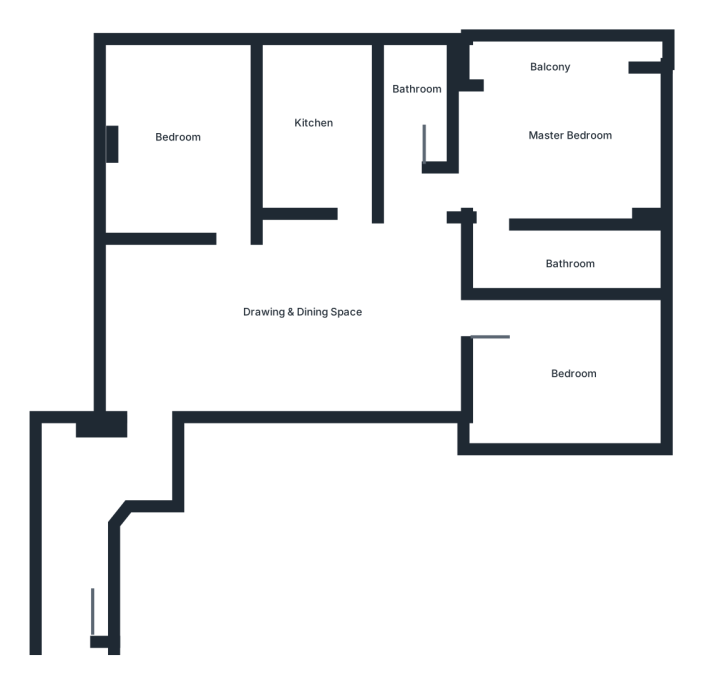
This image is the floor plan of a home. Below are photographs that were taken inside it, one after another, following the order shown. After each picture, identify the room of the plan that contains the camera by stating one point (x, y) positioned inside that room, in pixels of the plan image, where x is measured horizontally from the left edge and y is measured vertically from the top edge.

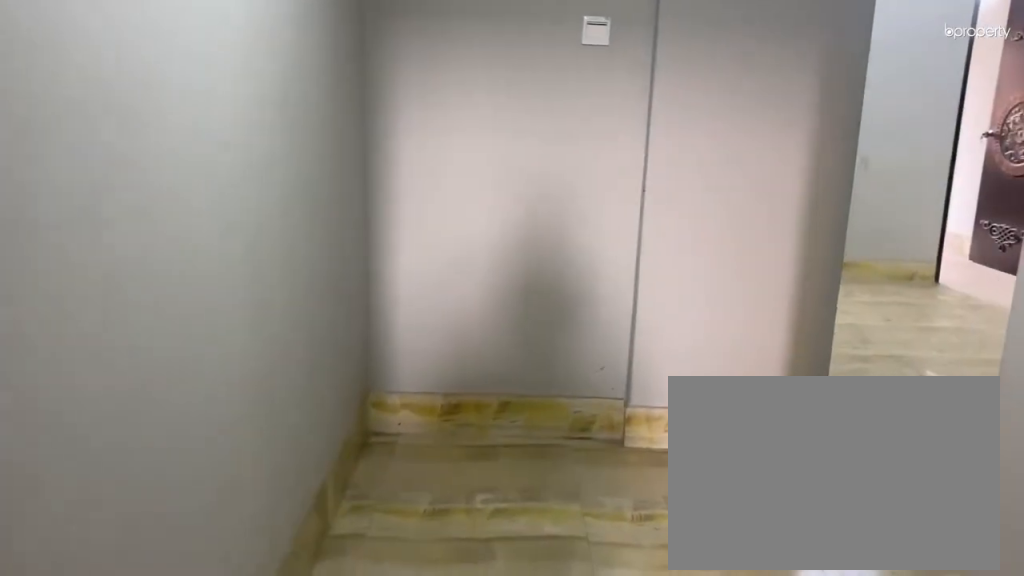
(71, 571)
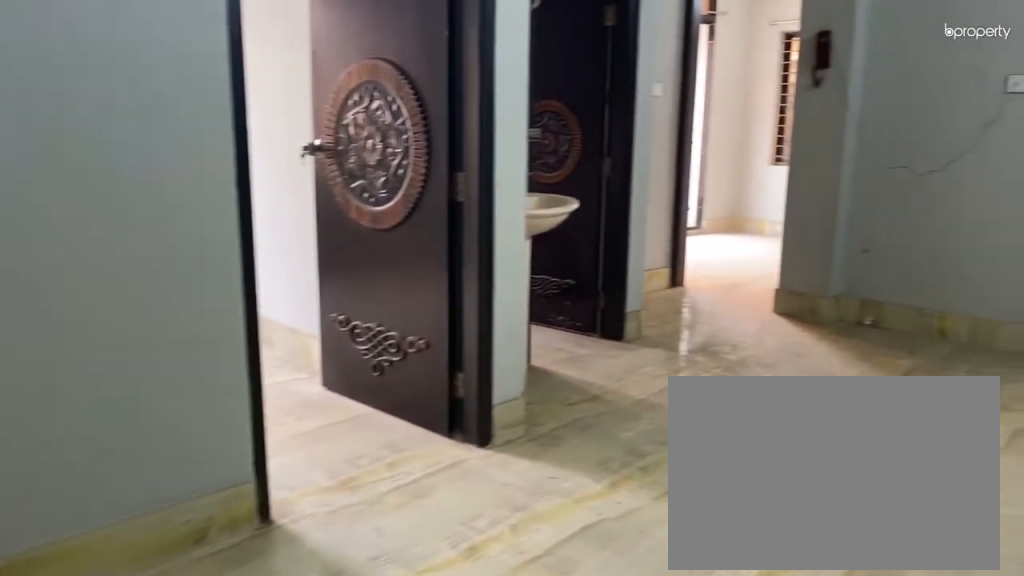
(179, 379)
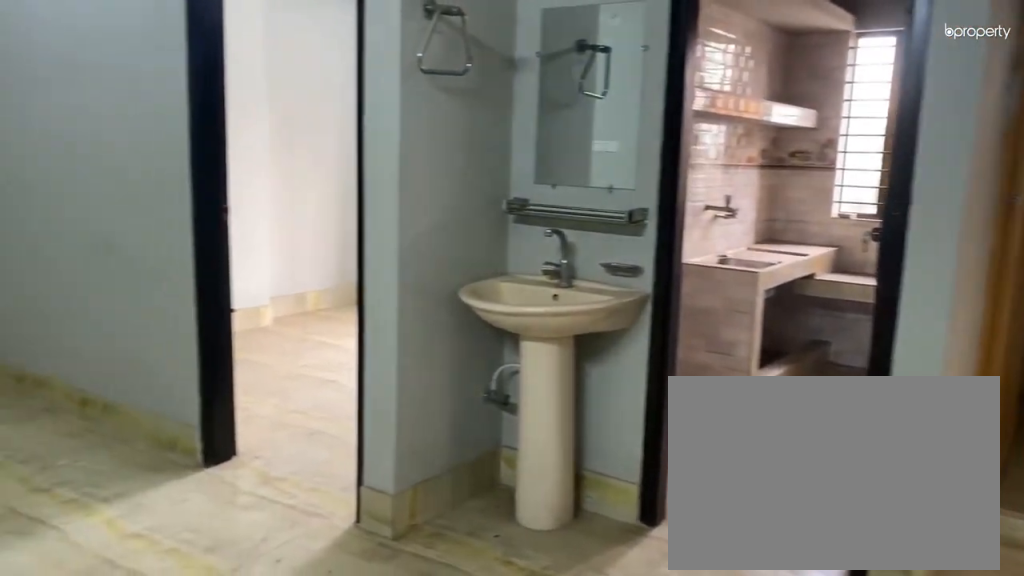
(298, 288)
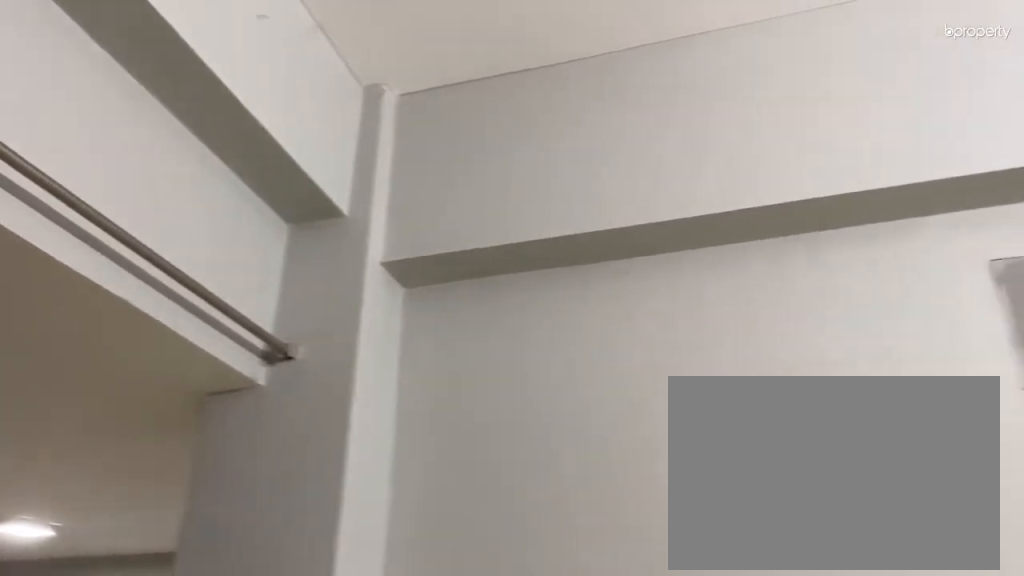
(298, 288)
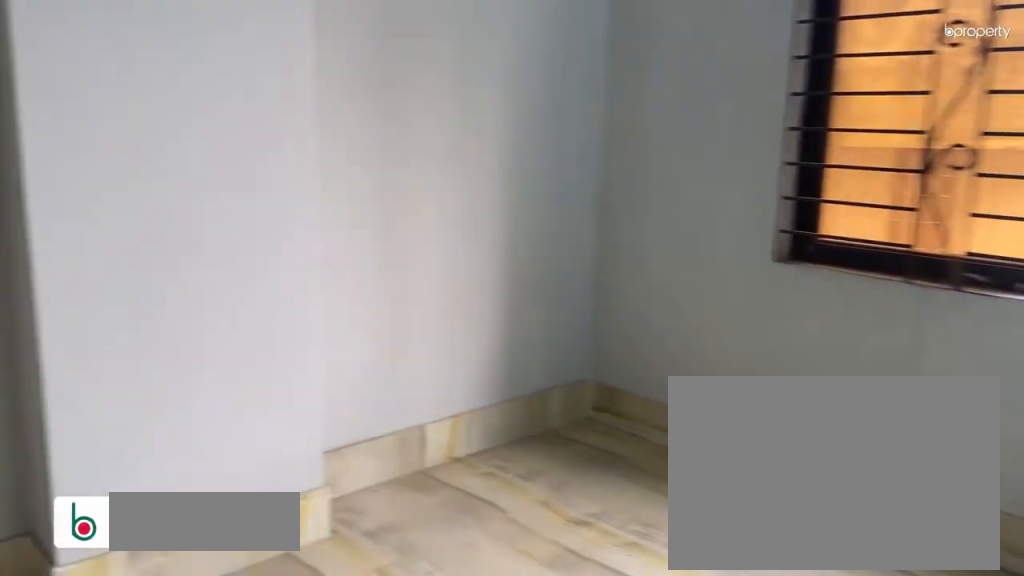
(169, 161)
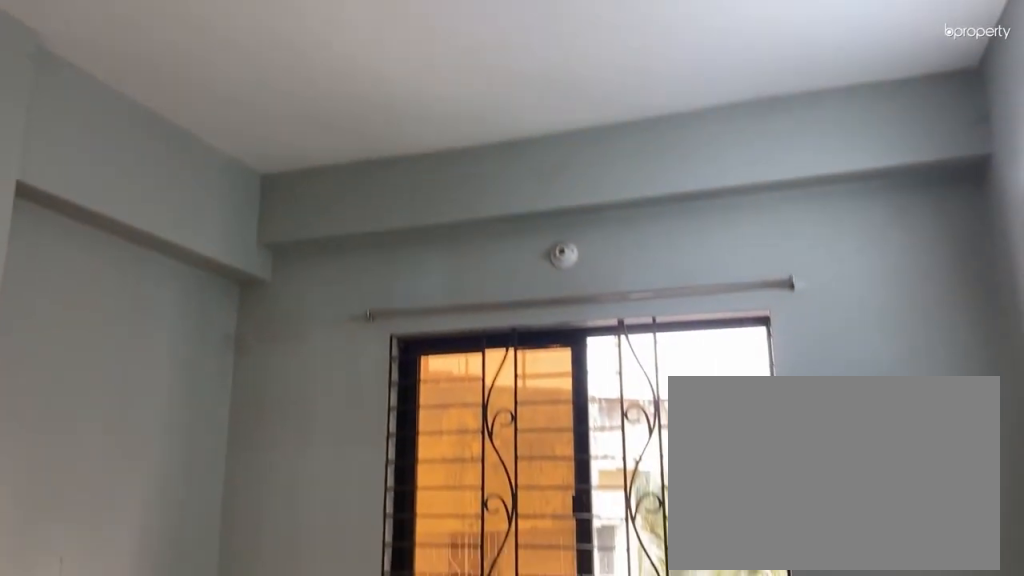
(170, 160)
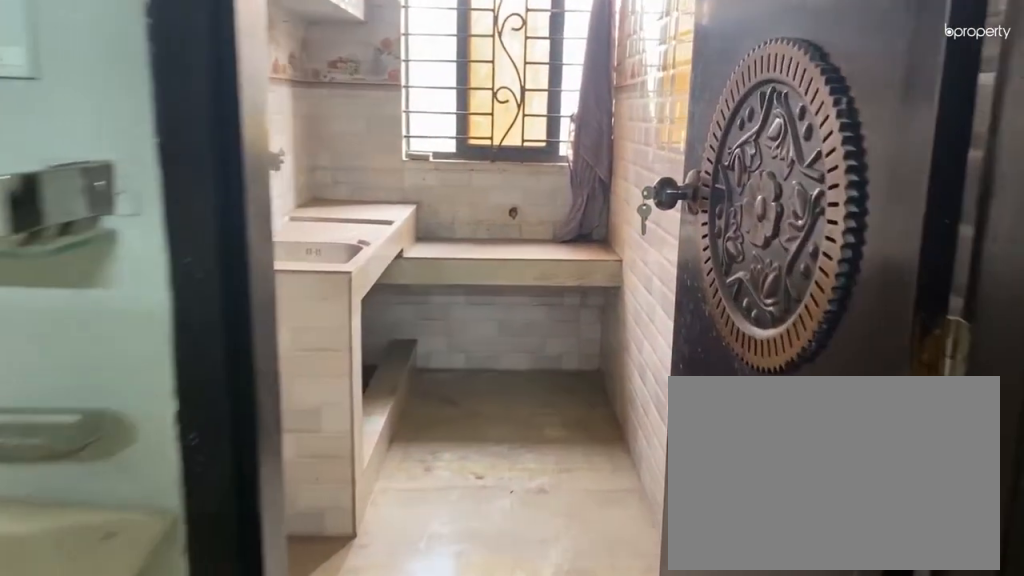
(342, 215)
